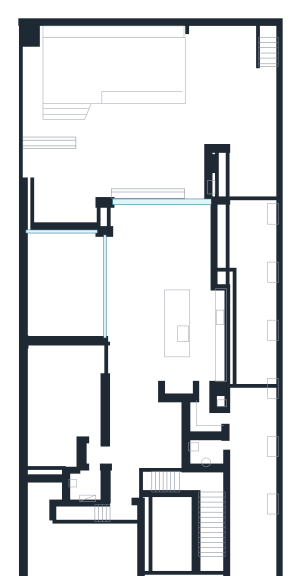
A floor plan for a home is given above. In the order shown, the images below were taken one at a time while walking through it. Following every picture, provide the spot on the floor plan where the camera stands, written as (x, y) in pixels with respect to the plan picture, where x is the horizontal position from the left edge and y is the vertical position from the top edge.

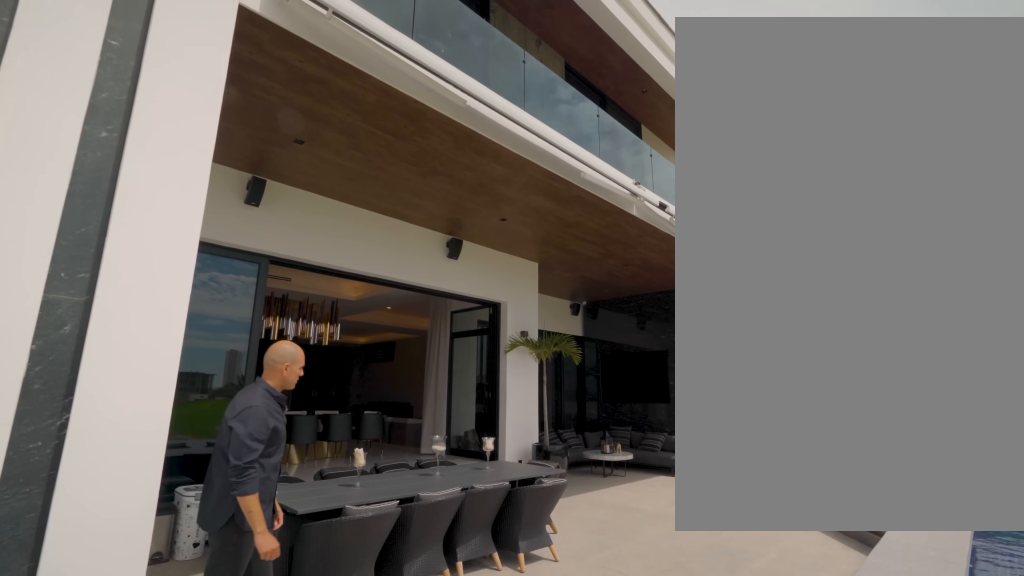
(207, 105)
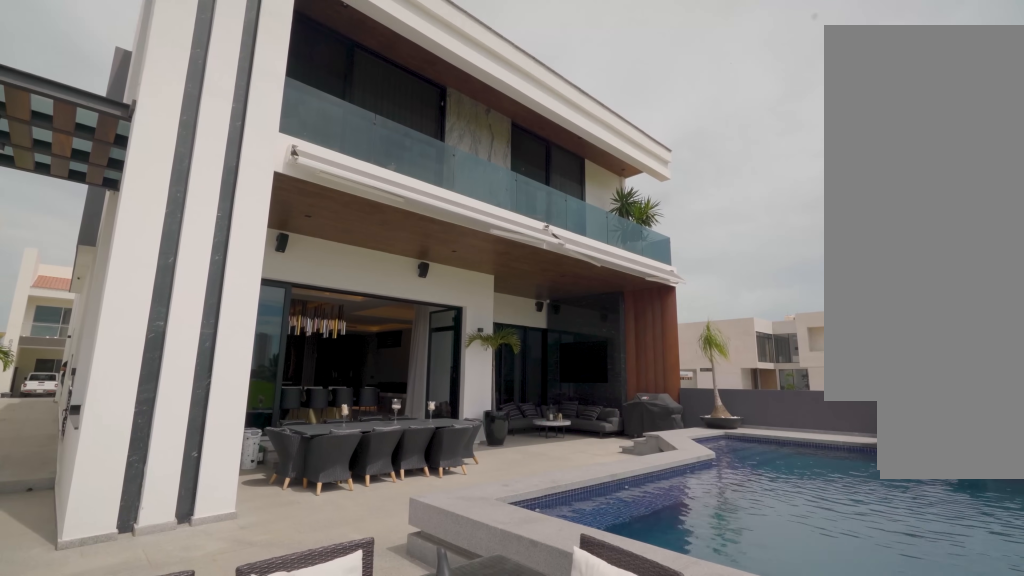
(238, 75)
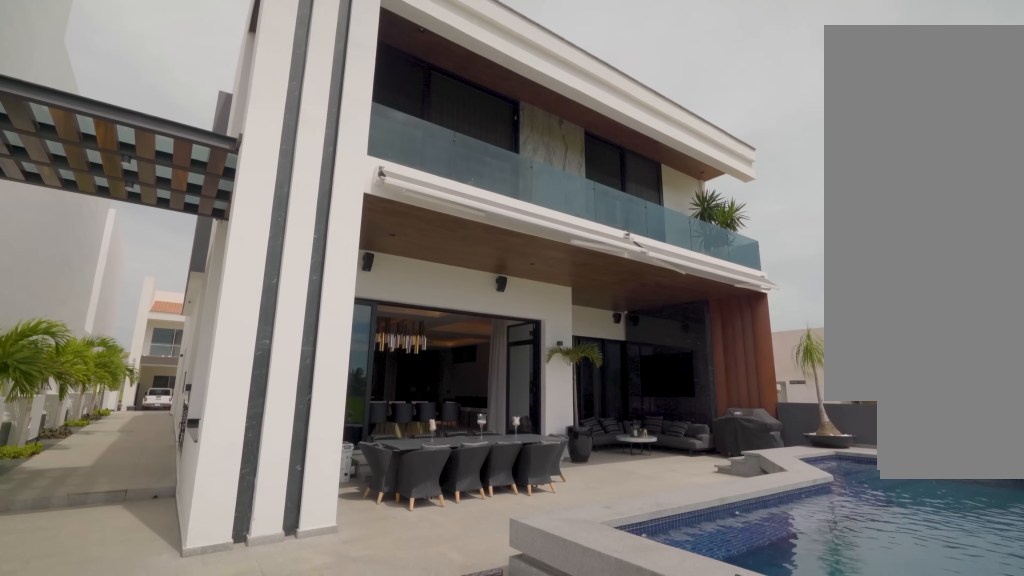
(230, 73)
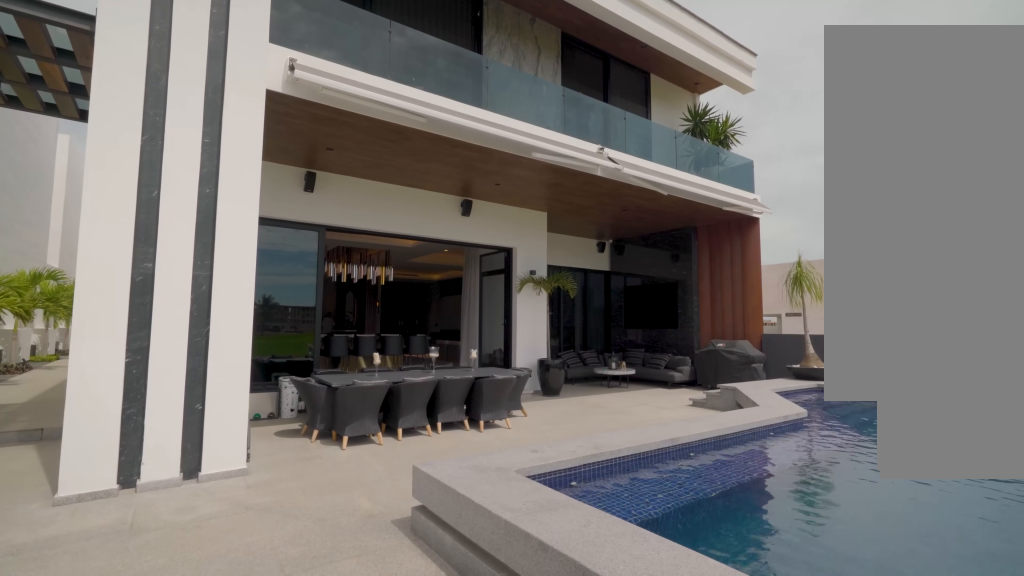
(211, 80)
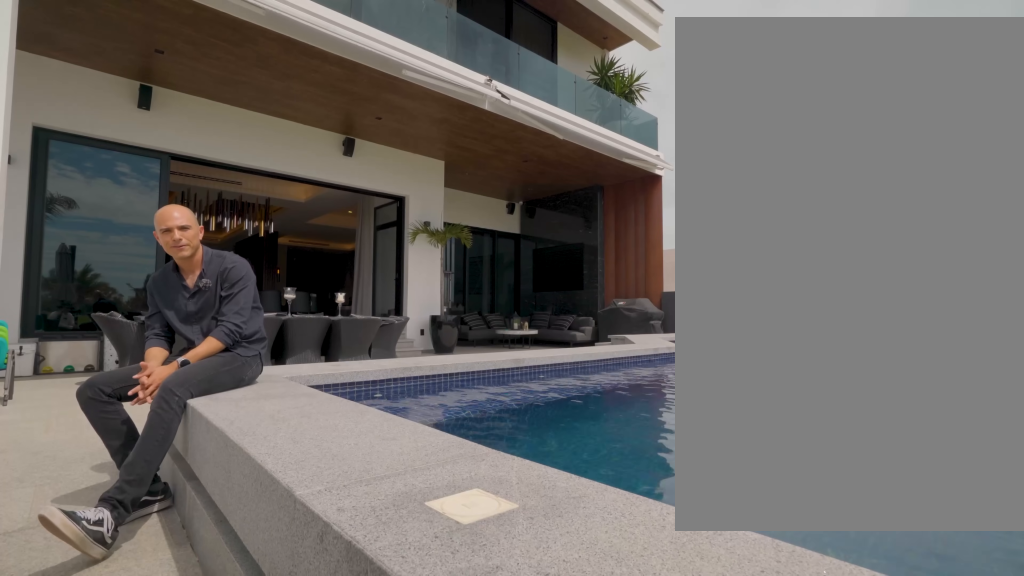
(208, 73)
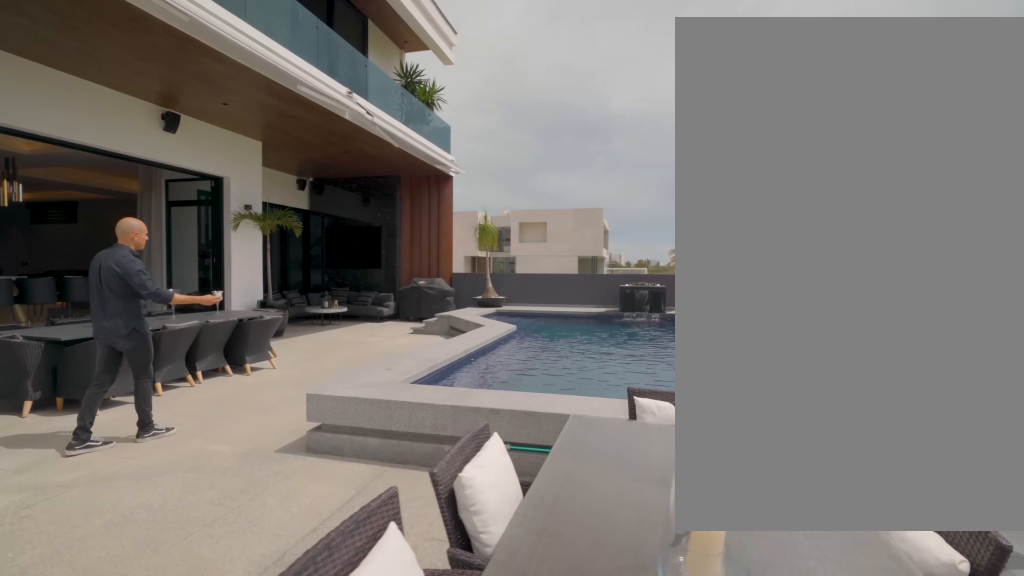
(219, 126)
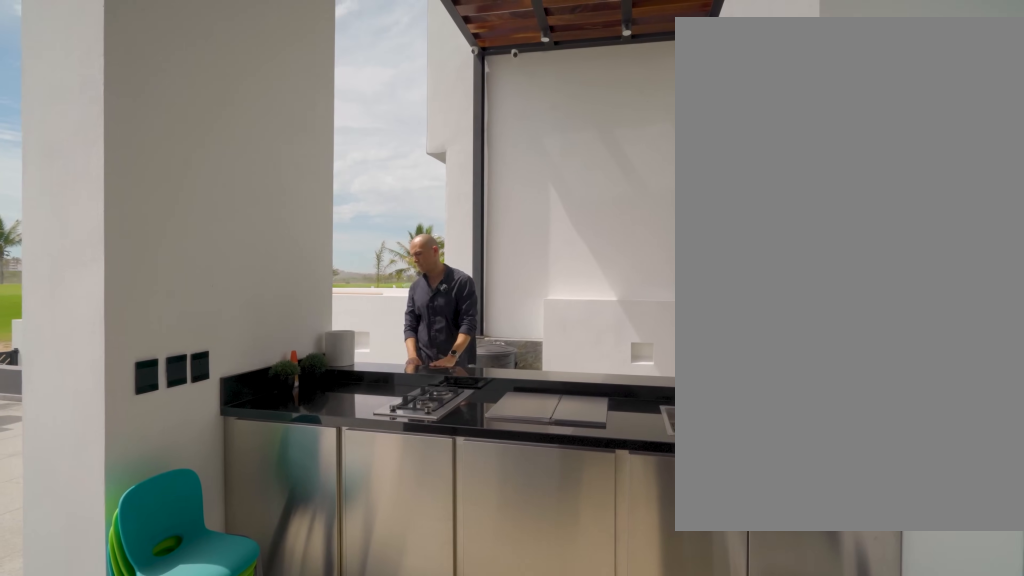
(189, 177)
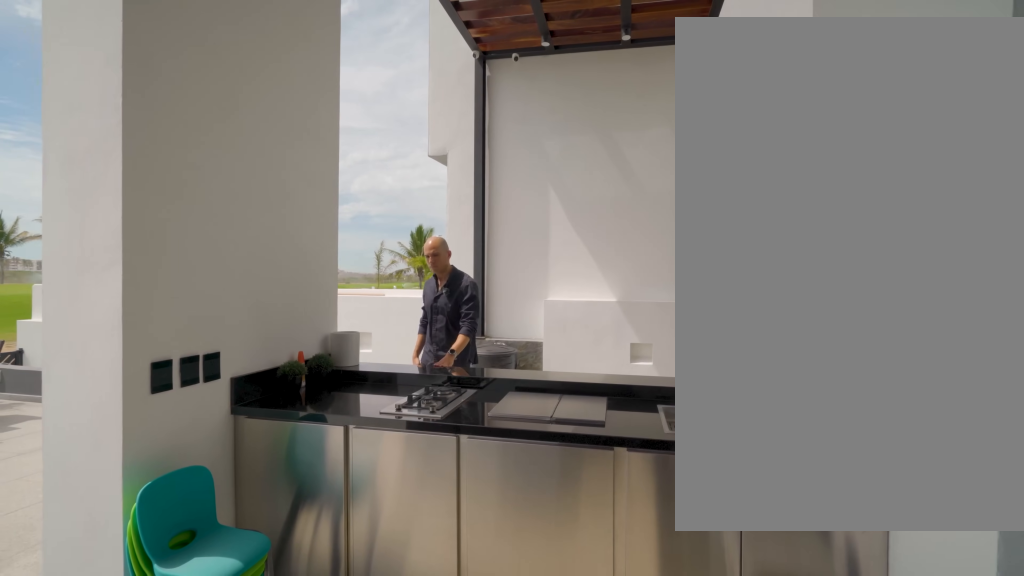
(189, 177)
